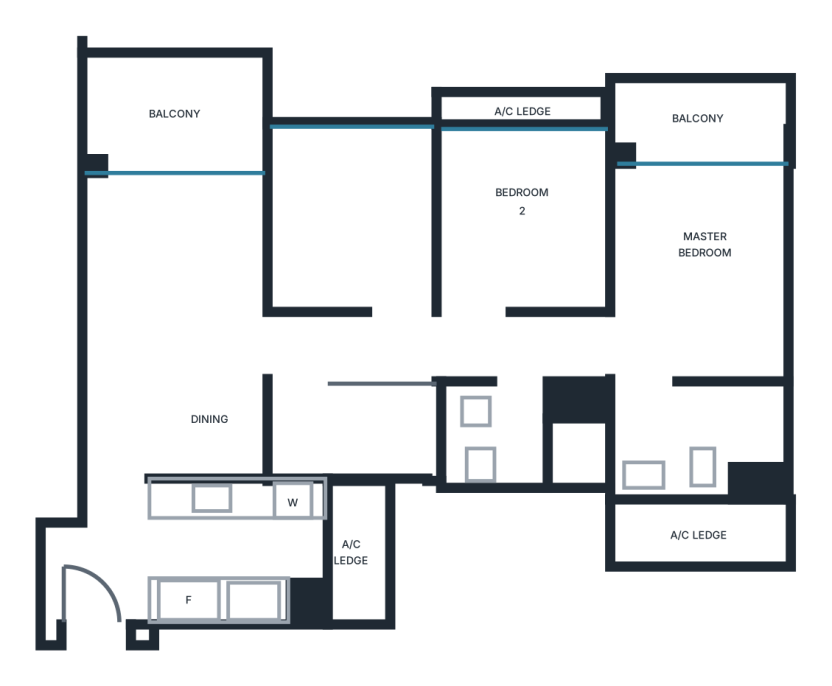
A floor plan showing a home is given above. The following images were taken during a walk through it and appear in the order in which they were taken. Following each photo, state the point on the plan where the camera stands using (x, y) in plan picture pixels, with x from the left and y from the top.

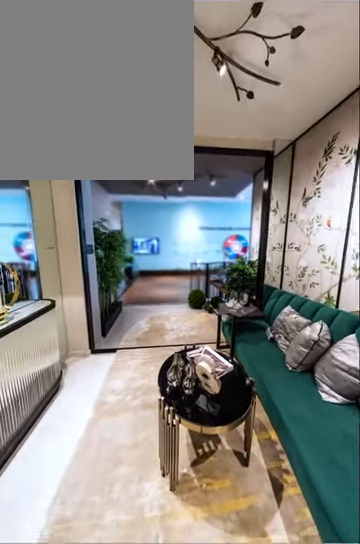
(193, 242)
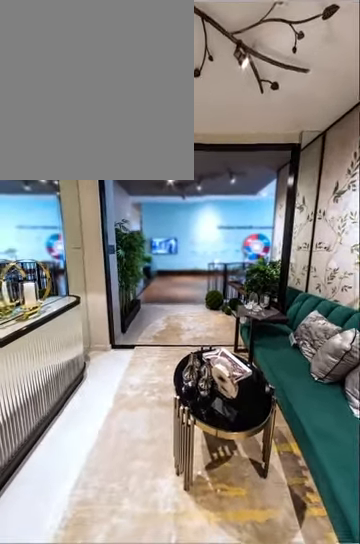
(193, 241)
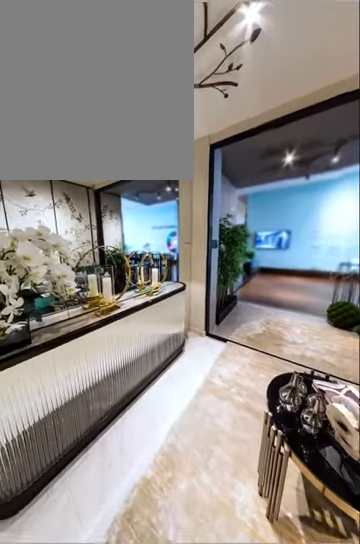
(176, 233)
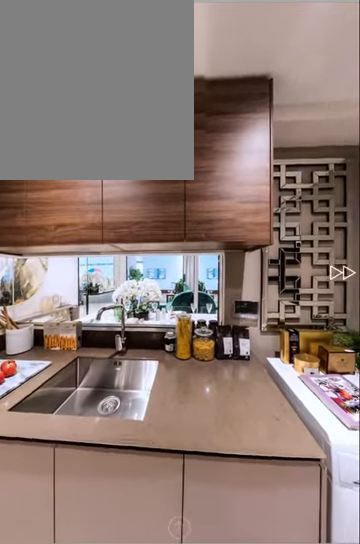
(208, 531)
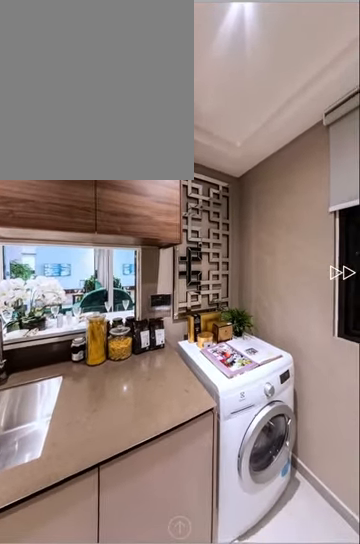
(221, 525)
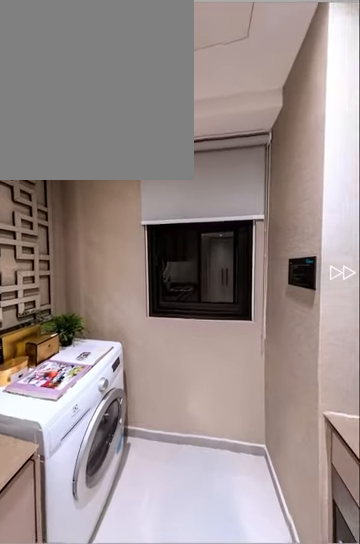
(245, 535)
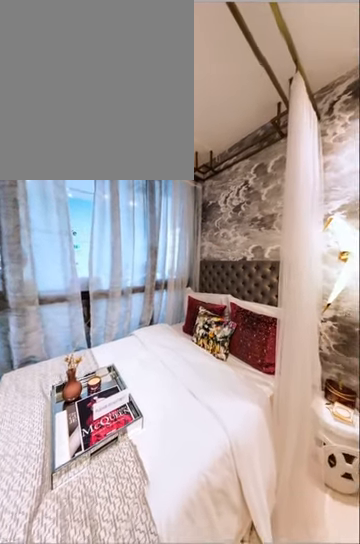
(490, 239)
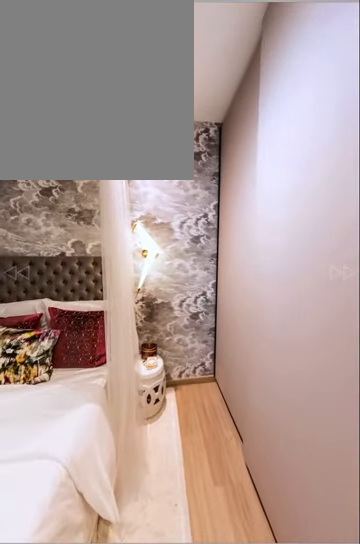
(498, 263)
